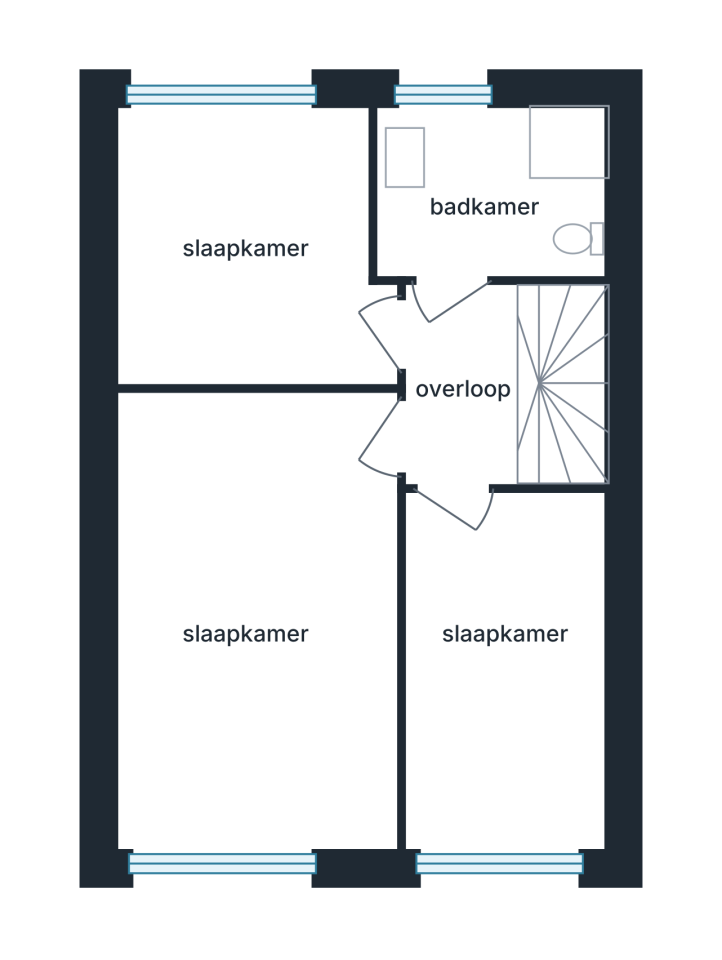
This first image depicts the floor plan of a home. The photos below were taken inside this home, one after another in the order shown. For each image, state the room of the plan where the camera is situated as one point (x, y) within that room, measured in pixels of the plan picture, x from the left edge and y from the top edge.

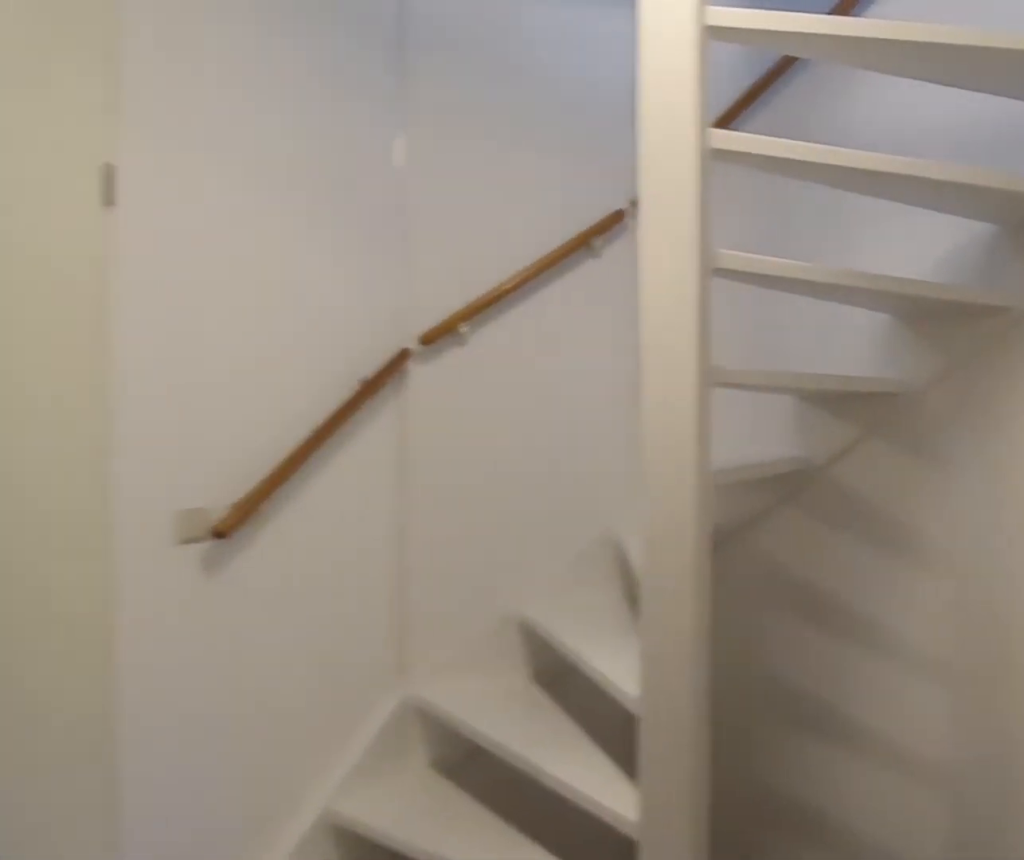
(460, 384)
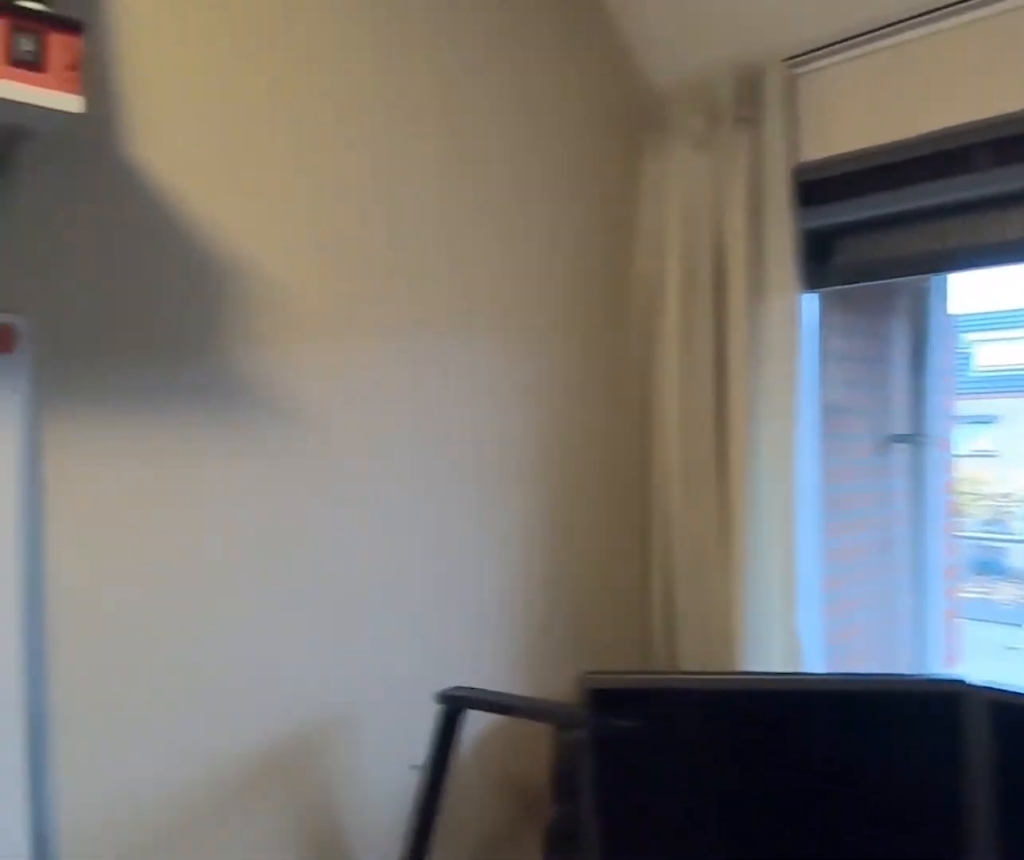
(507, 674)
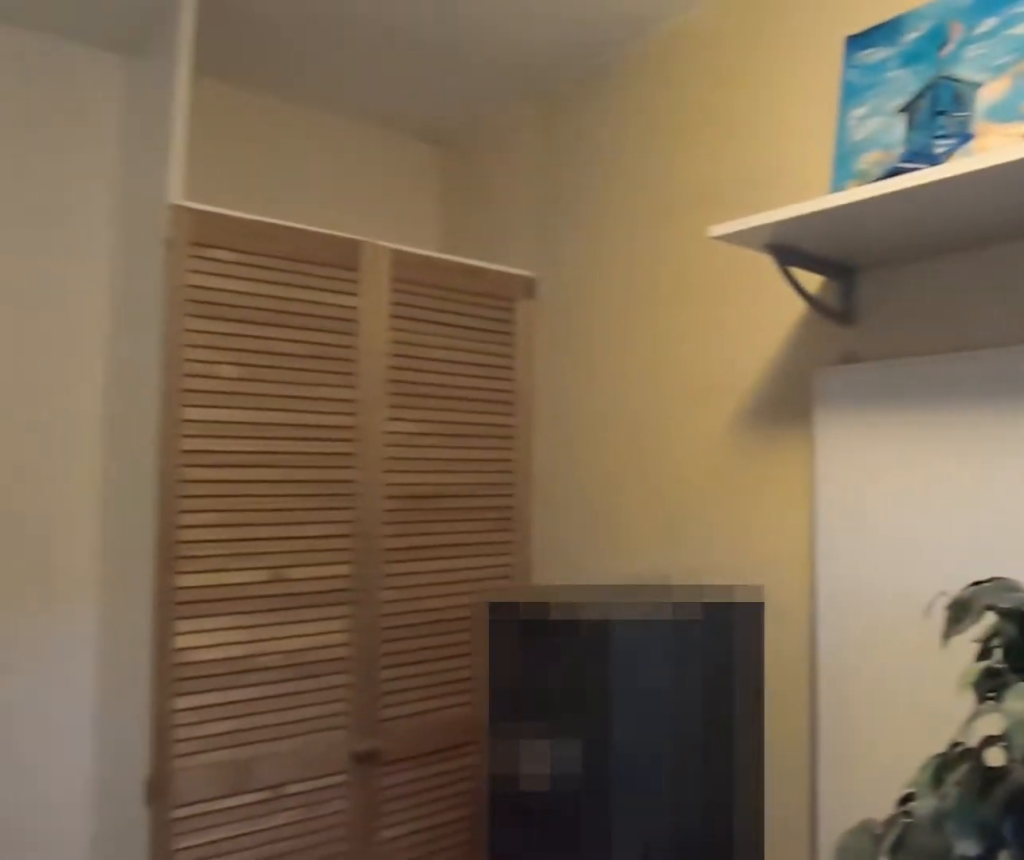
(507, 674)
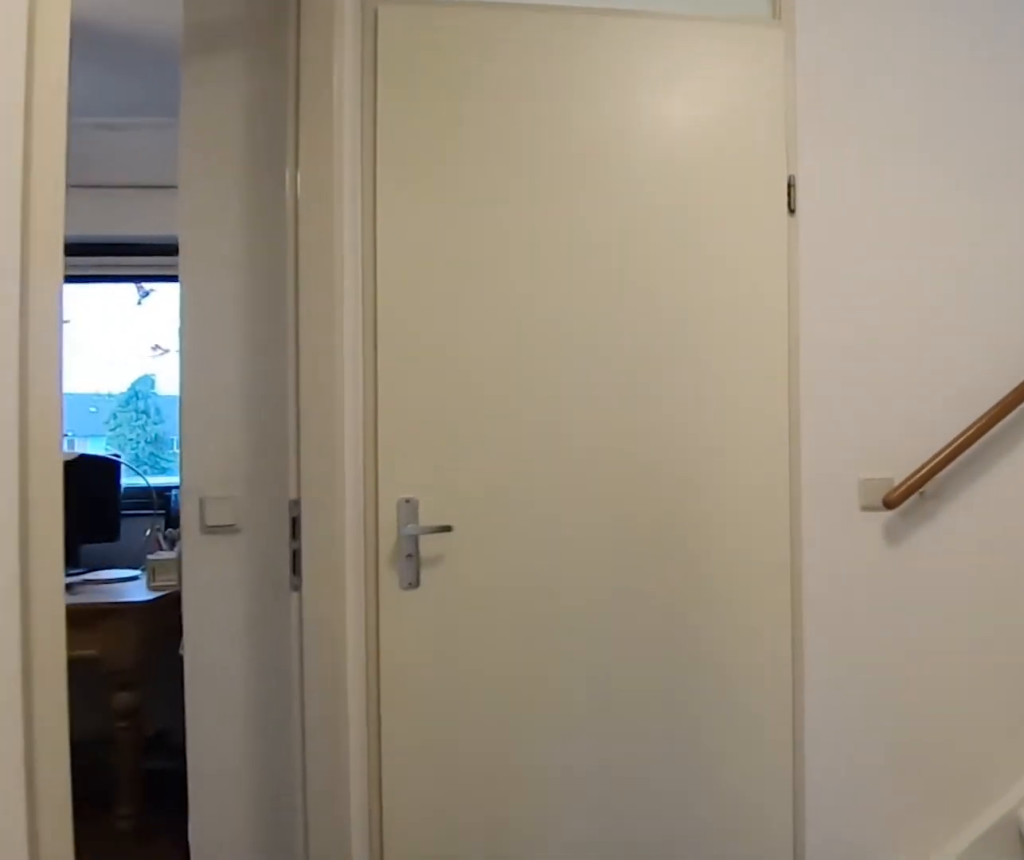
(460, 383)
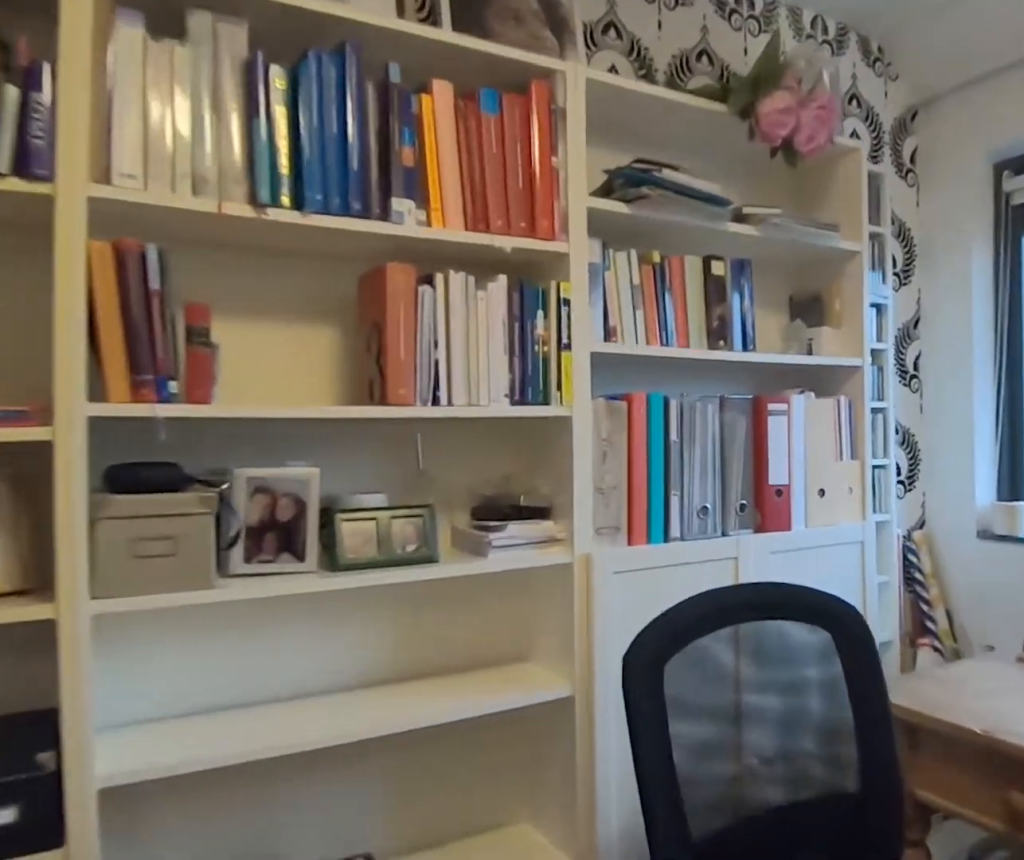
(246, 246)
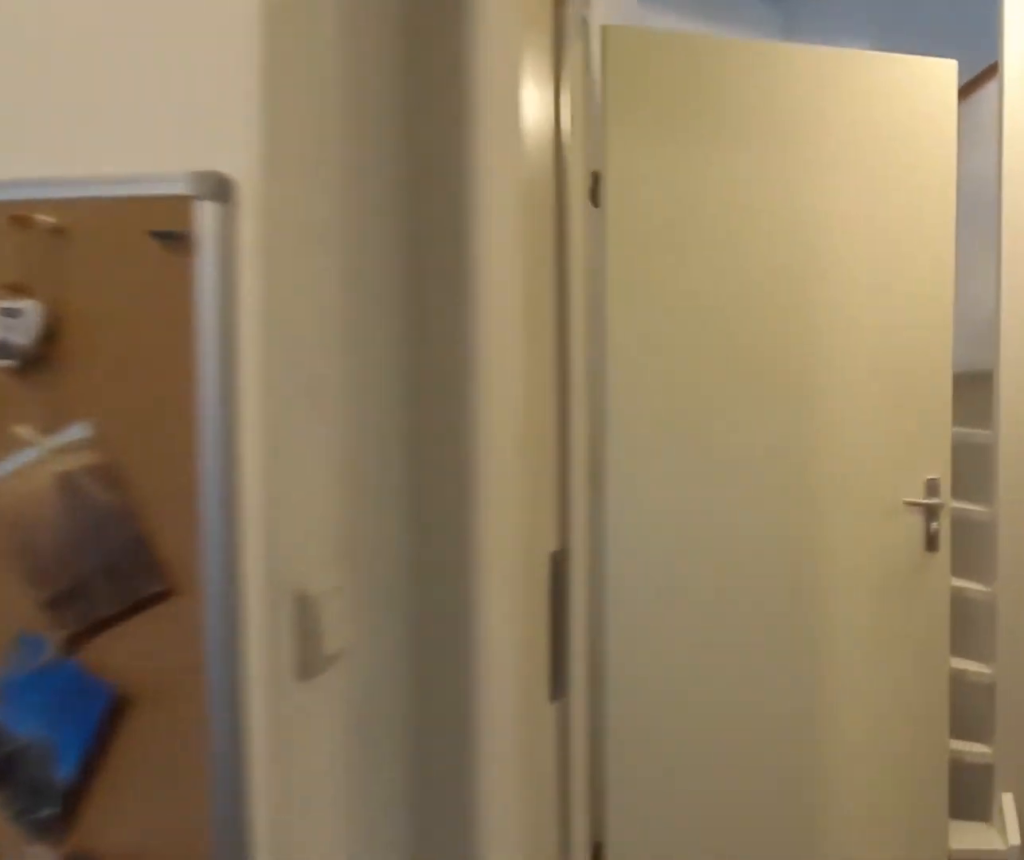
(246, 246)
